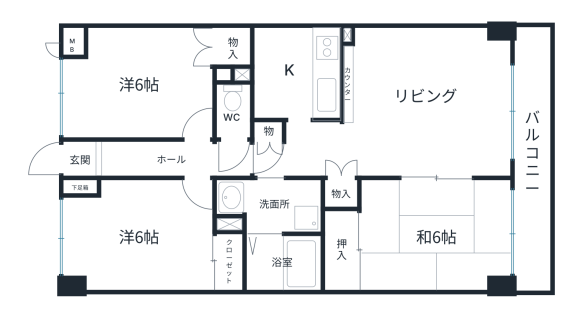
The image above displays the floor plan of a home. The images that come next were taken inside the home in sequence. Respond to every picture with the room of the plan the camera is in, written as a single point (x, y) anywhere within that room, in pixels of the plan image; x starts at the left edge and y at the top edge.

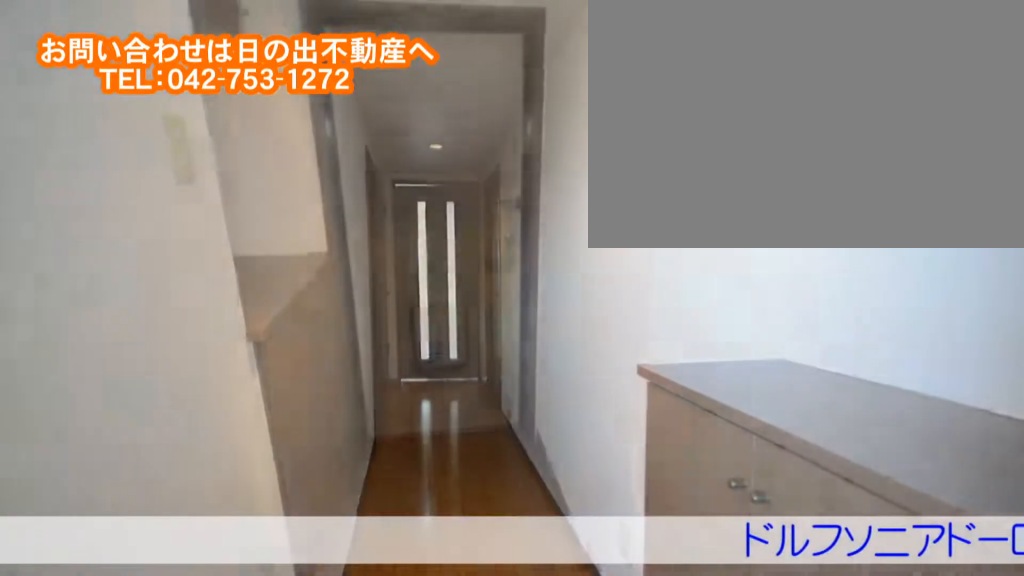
(109, 159)
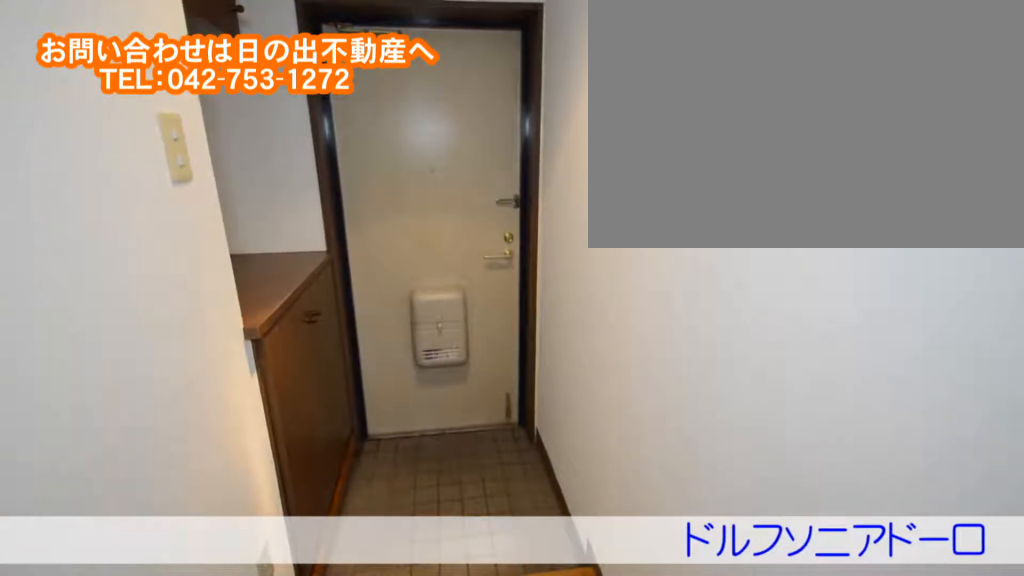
(109, 159)
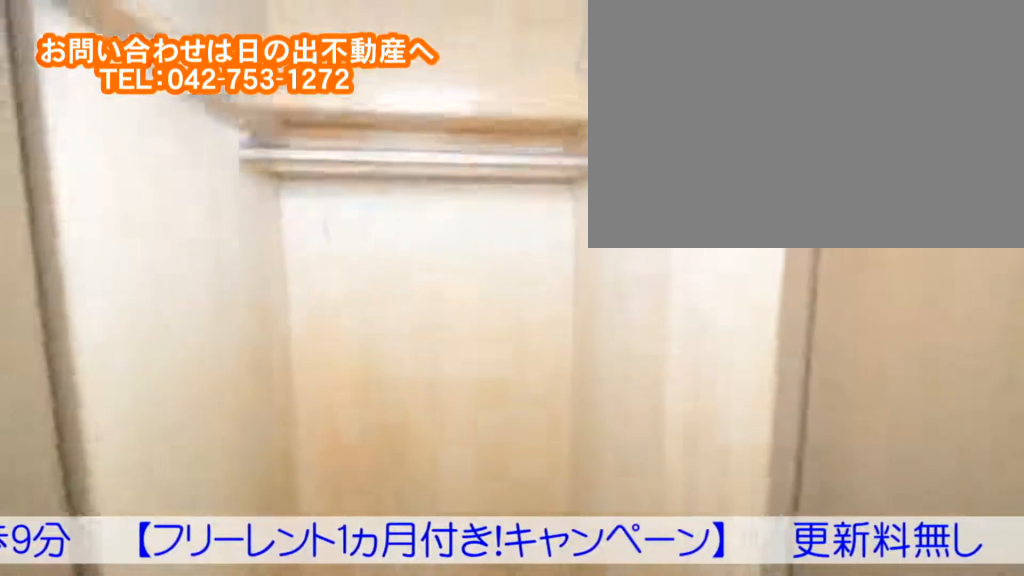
(99, 81)
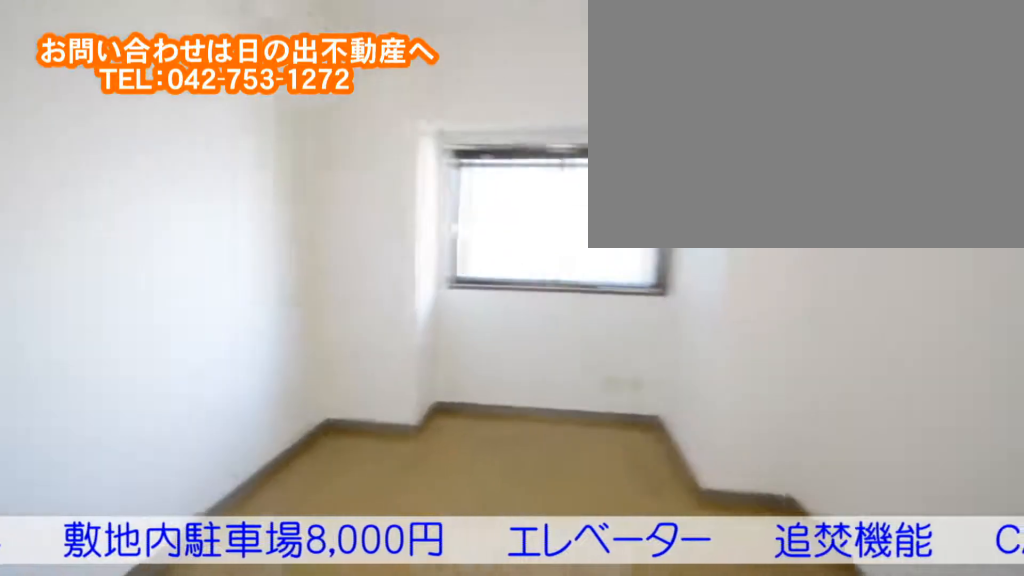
(106, 251)
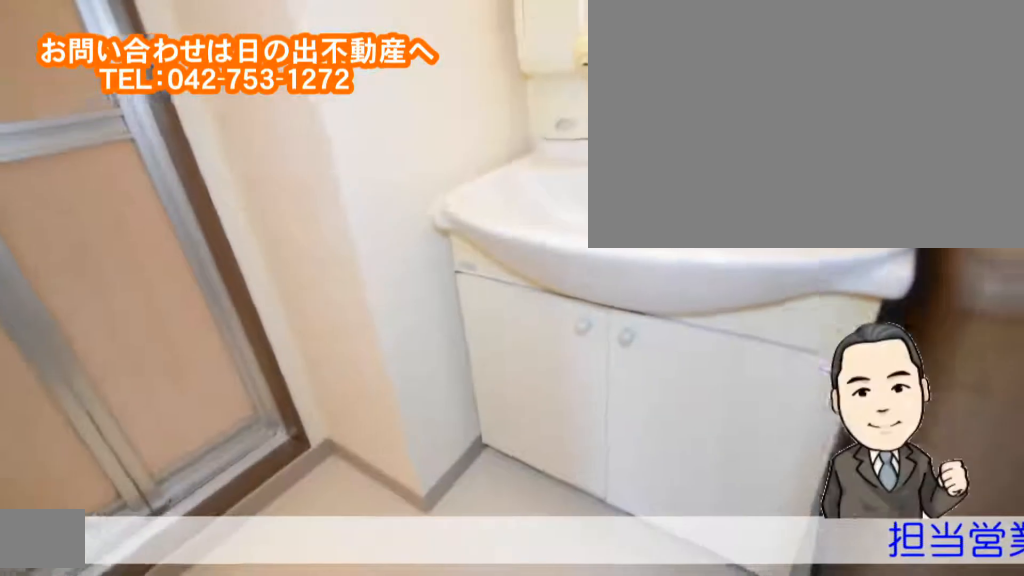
(290, 201)
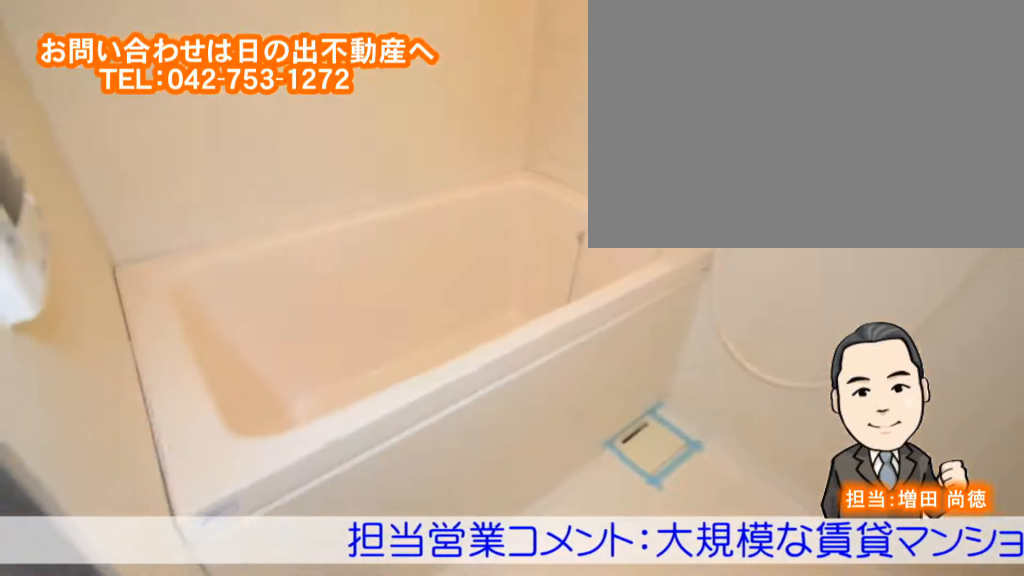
(283, 262)
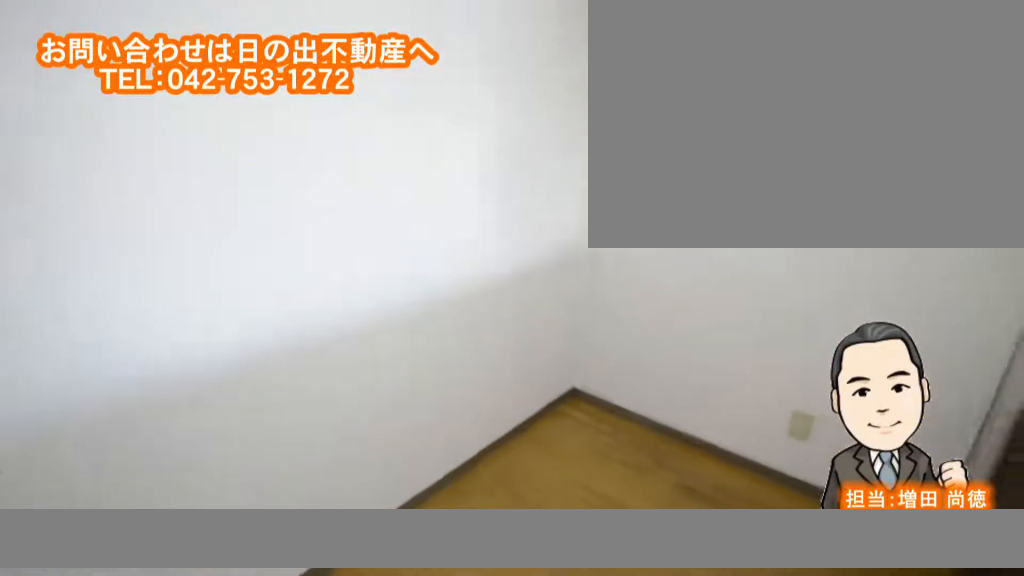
(286, 74)
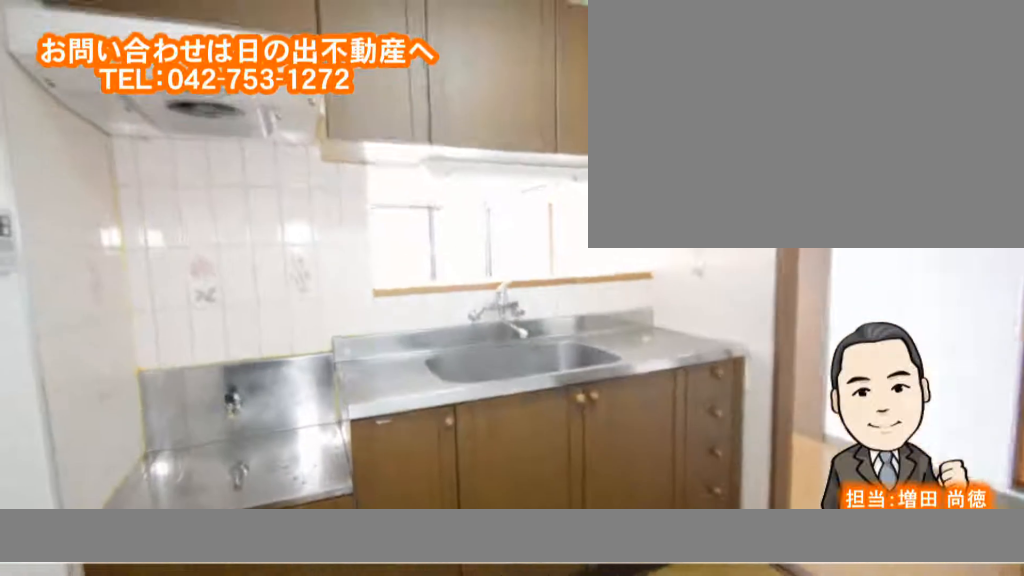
(287, 73)
